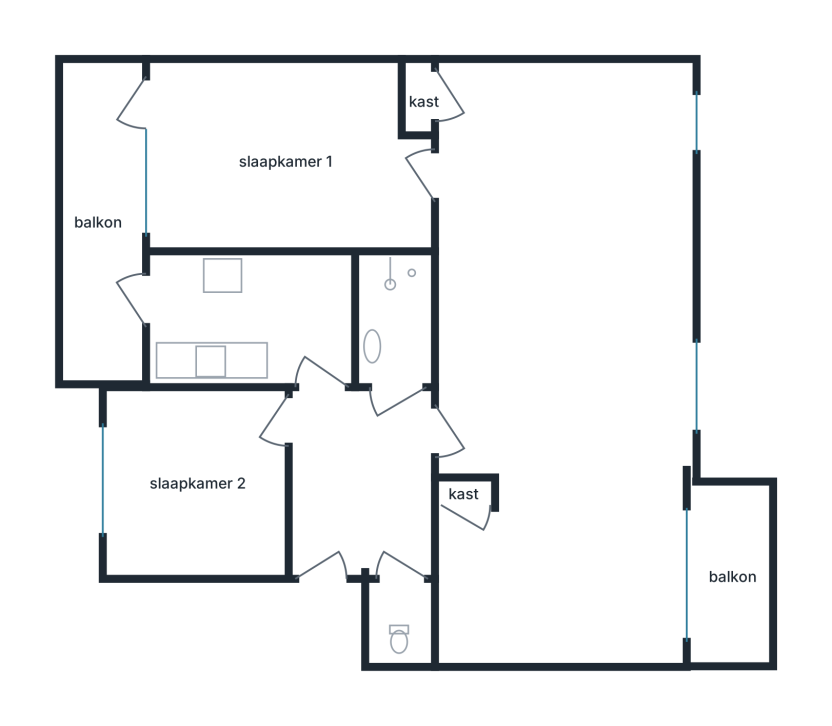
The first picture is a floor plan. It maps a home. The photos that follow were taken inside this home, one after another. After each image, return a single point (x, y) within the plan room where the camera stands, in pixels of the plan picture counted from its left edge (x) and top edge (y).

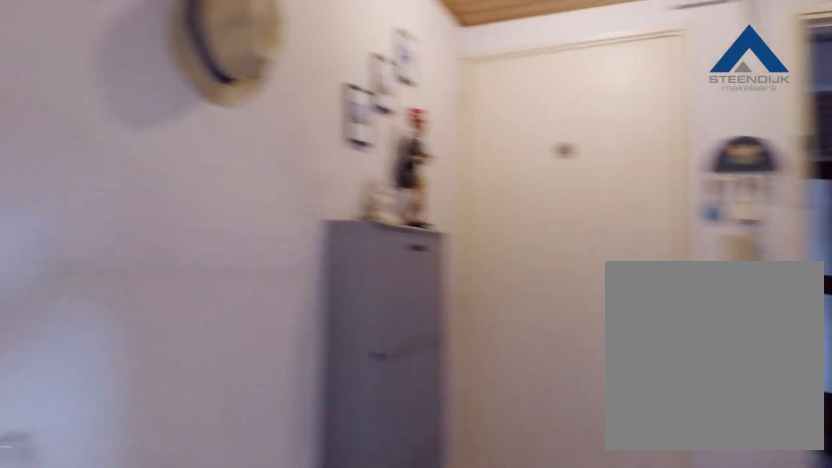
(362, 481)
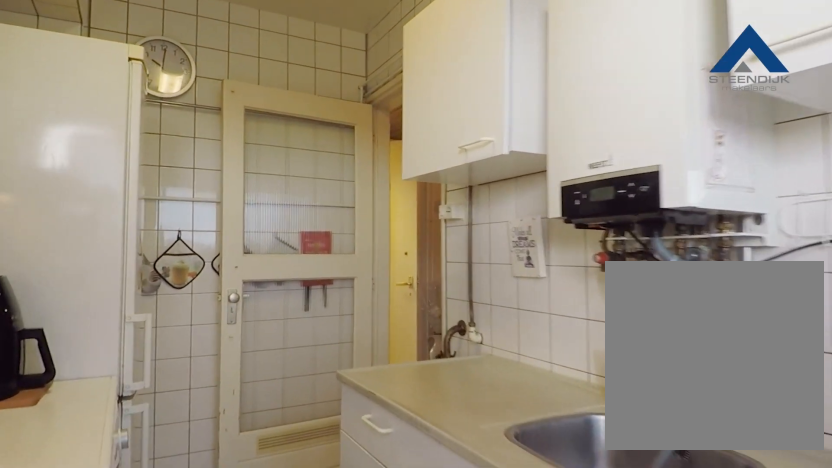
(256, 317)
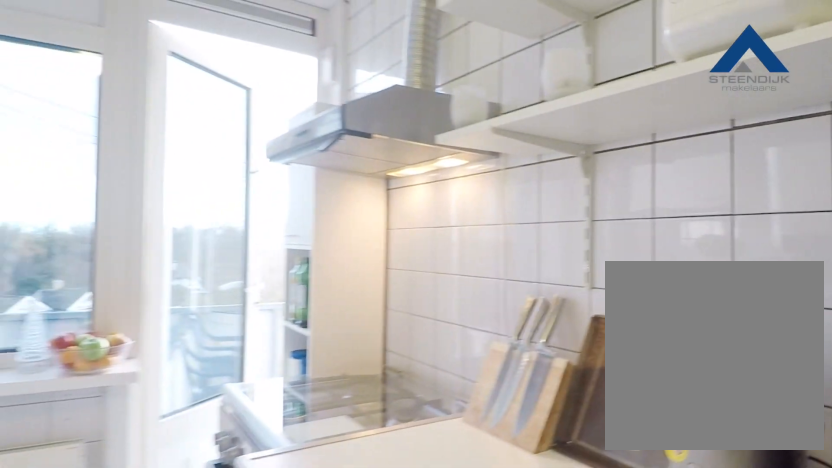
(256, 317)
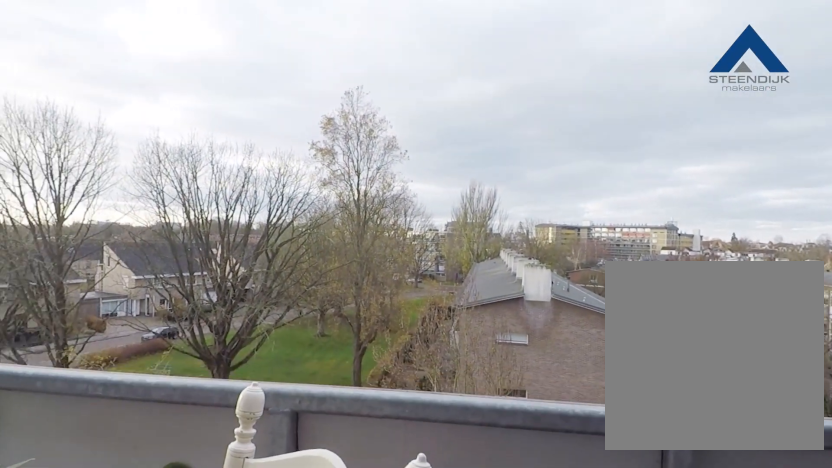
(729, 574)
